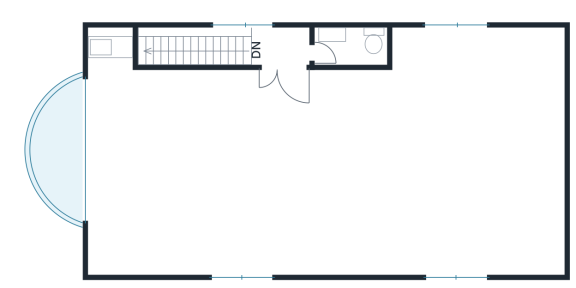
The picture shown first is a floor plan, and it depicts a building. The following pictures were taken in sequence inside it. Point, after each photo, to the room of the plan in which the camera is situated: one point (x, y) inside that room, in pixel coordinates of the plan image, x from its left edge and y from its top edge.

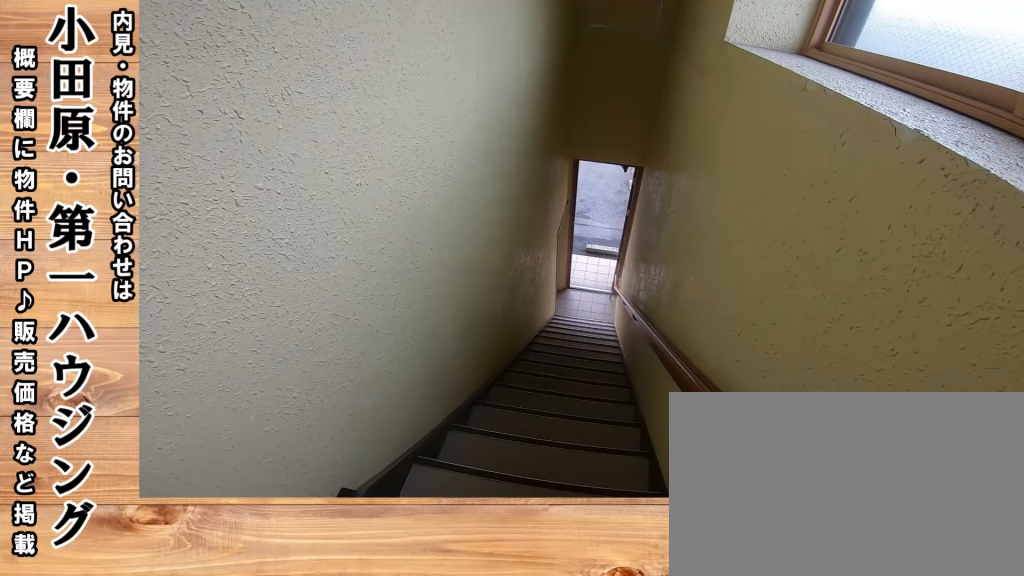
(299, 52)
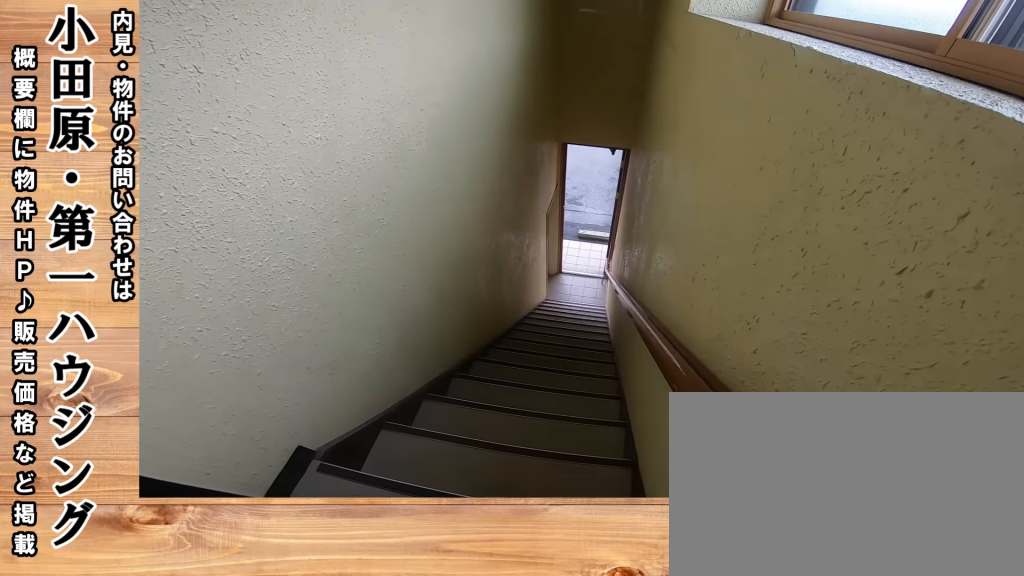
(299, 52)
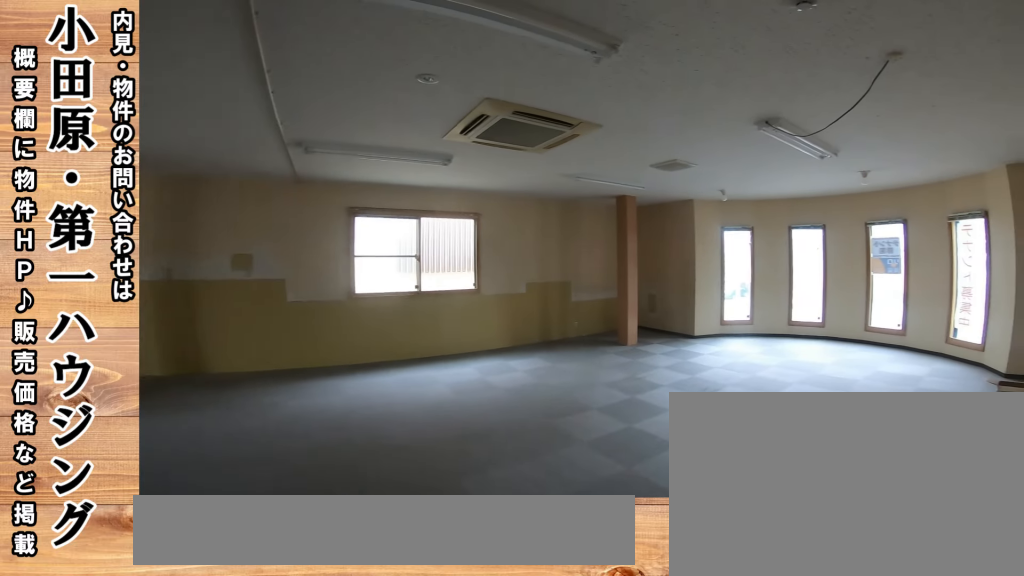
(249, 156)
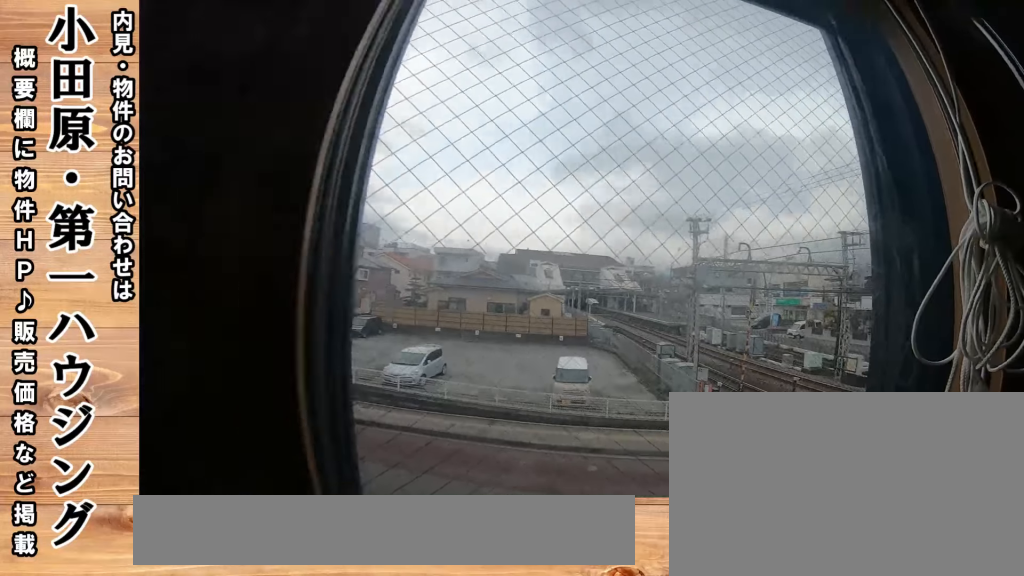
(324, 173)
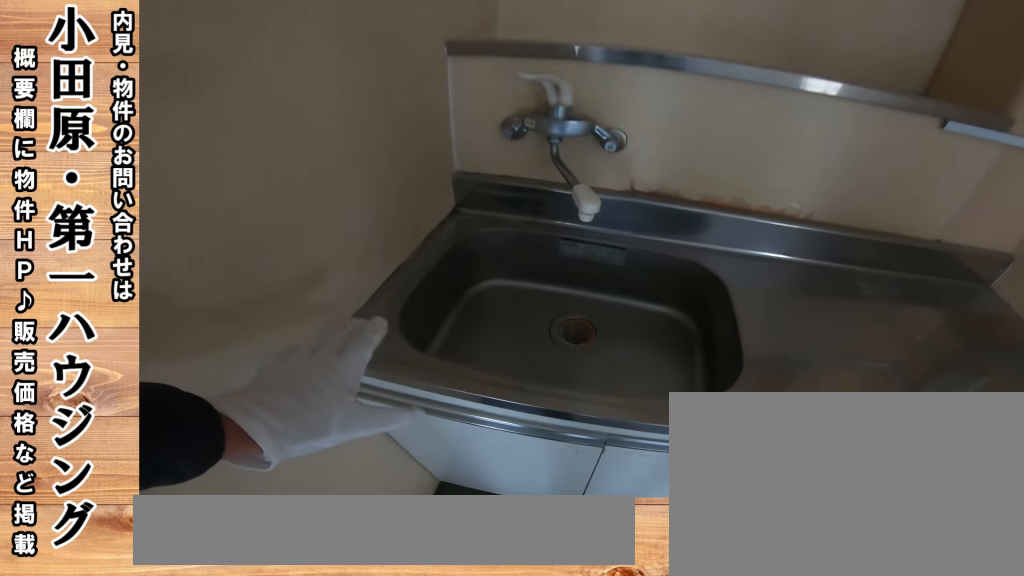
(119, 65)
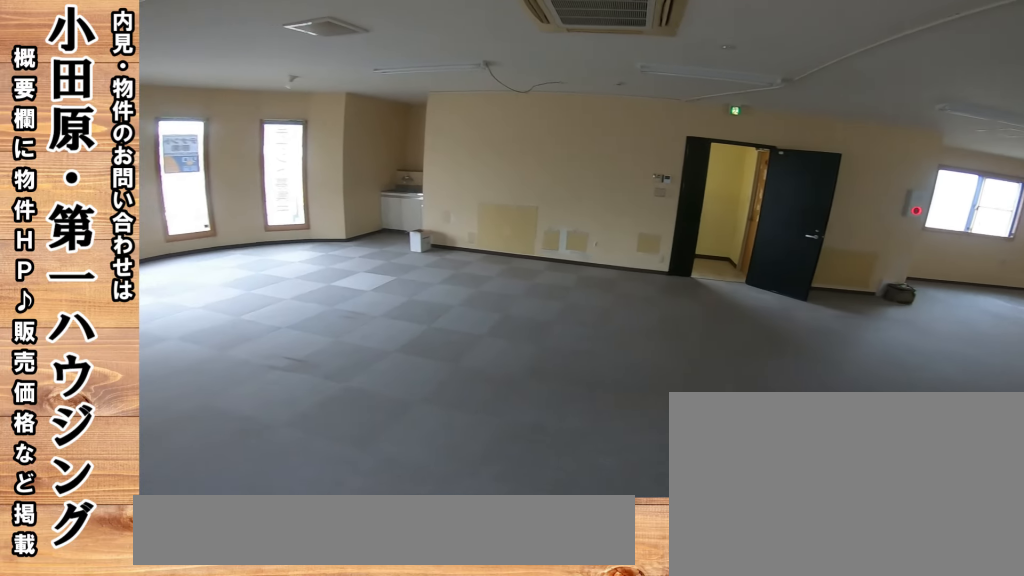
(323, 161)
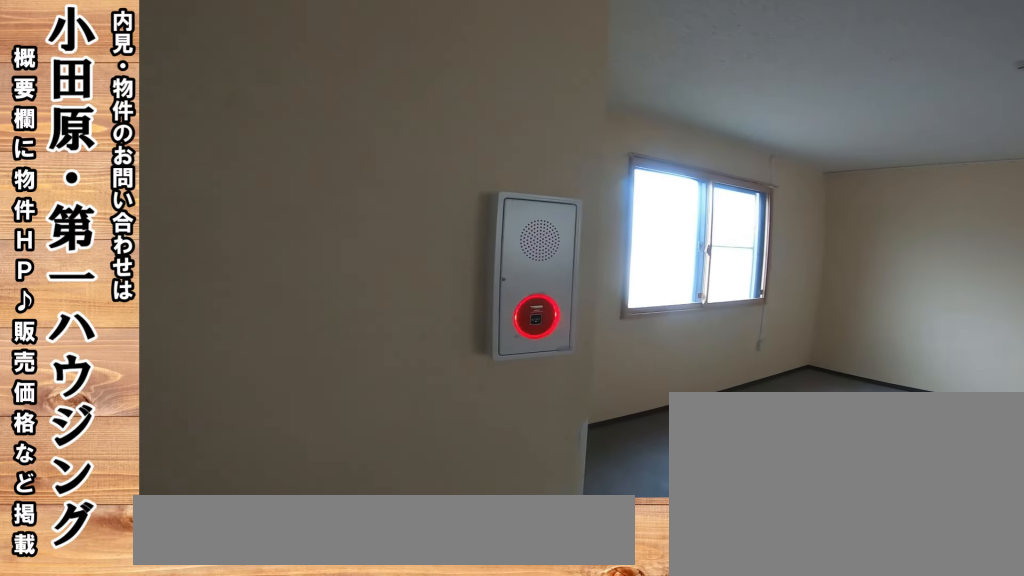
(323, 161)
